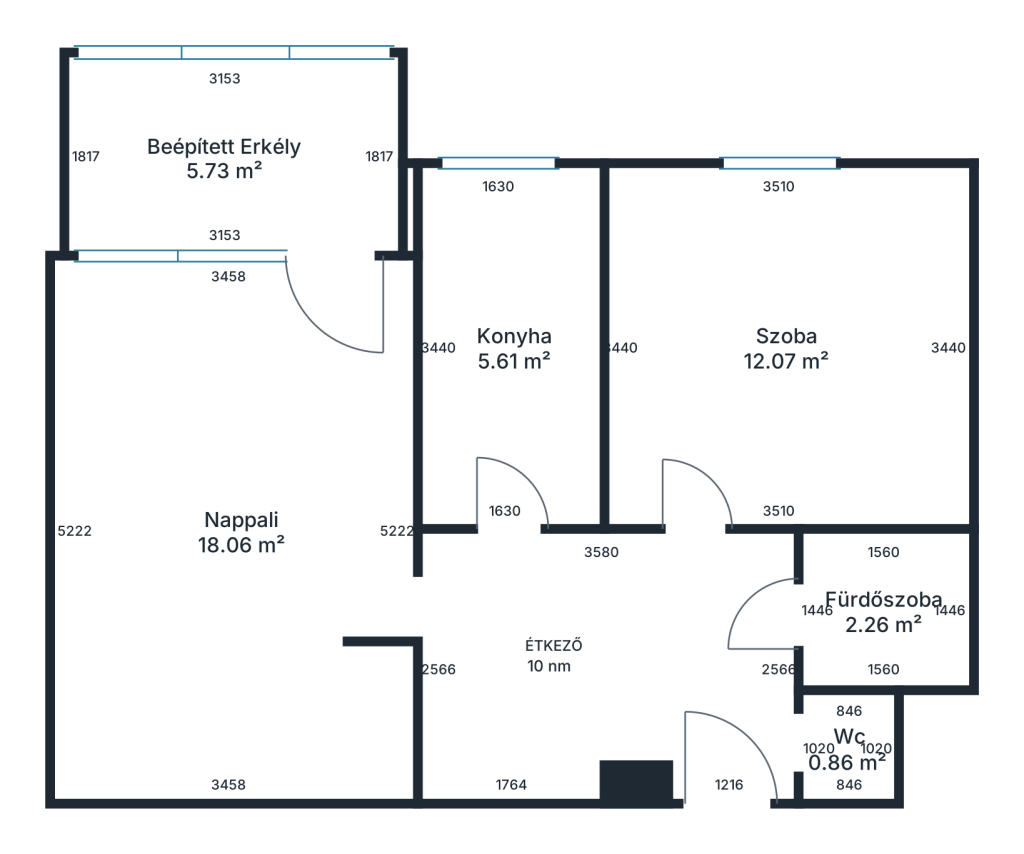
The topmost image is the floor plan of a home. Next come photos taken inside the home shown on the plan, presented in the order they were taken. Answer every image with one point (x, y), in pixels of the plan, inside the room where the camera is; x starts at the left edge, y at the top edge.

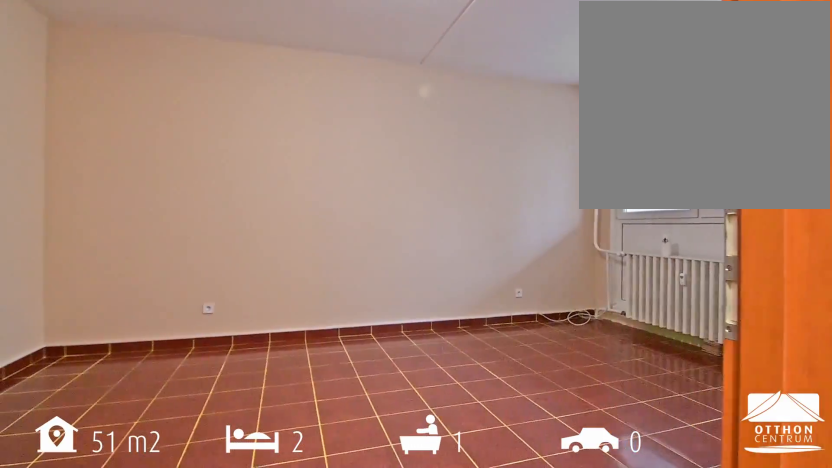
(241, 621)
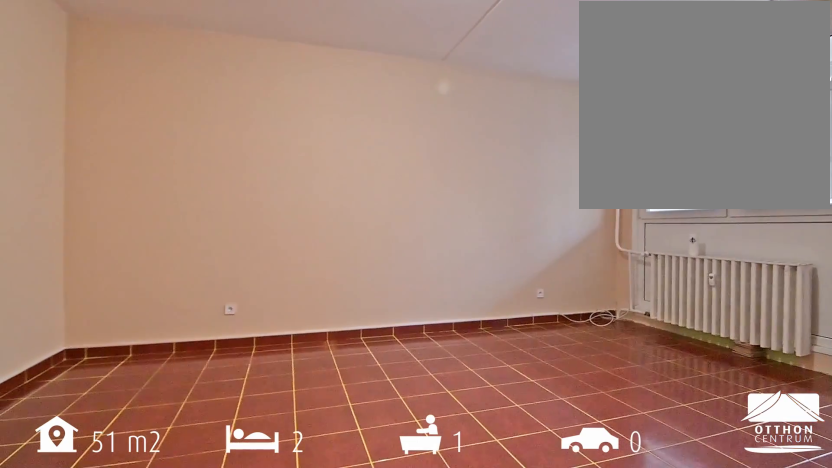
(241, 621)
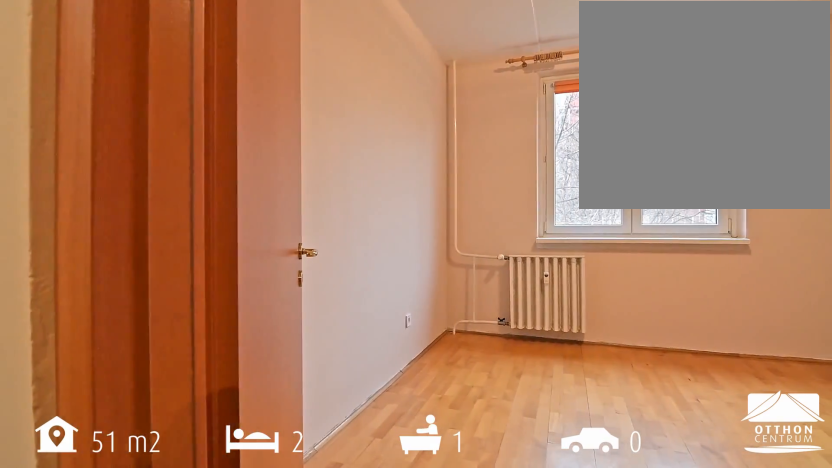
(788, 433)
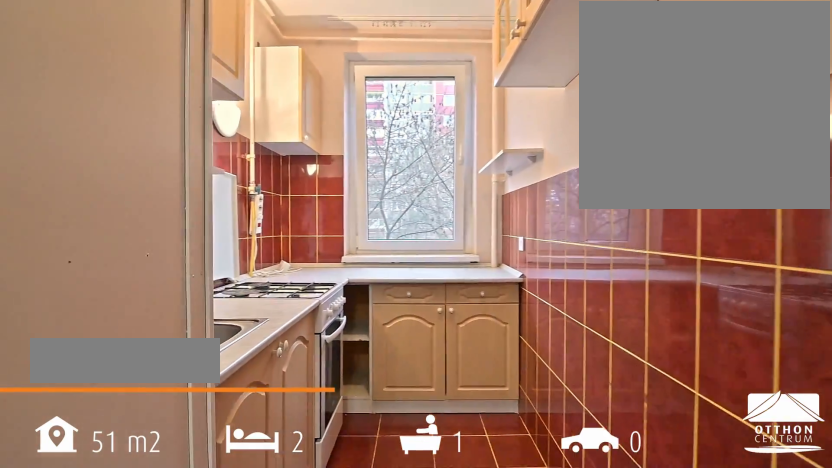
(514, 278)
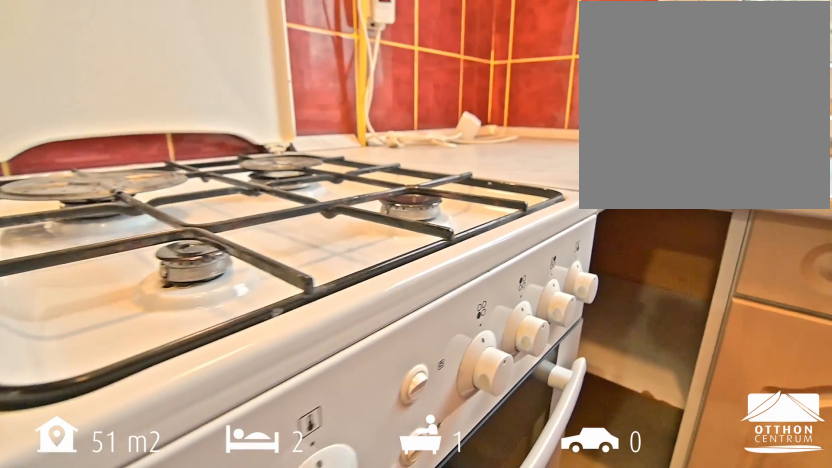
(514, 278)
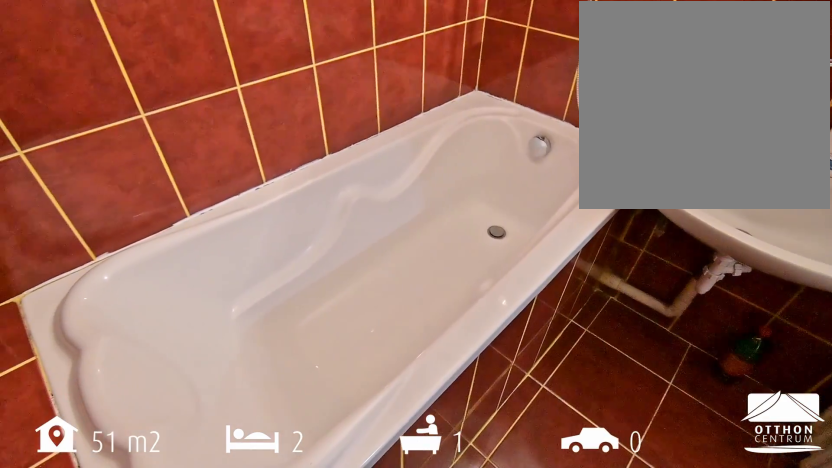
(912, 638)
